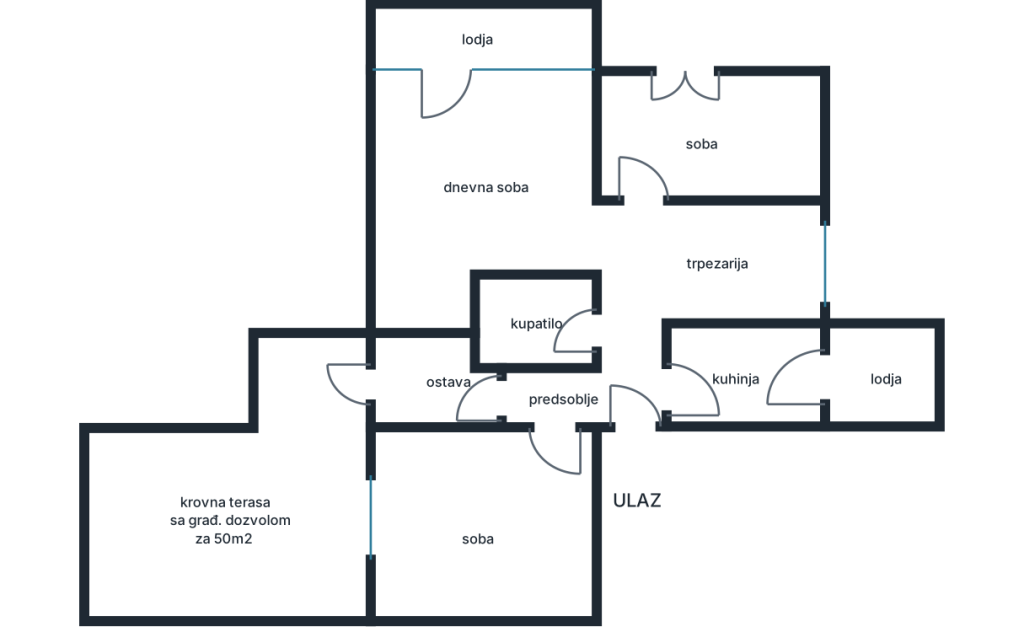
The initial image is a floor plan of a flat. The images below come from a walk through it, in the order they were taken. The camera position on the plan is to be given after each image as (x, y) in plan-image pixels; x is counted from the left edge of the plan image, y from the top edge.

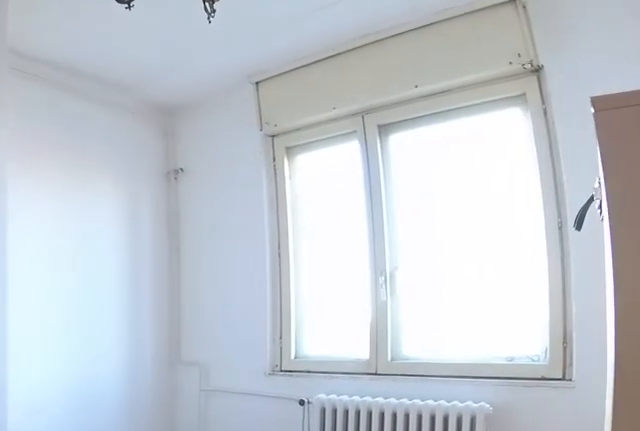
(566, 440)
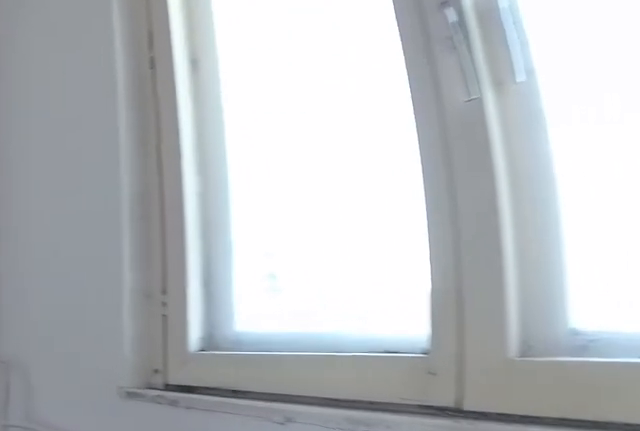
(427, 474)
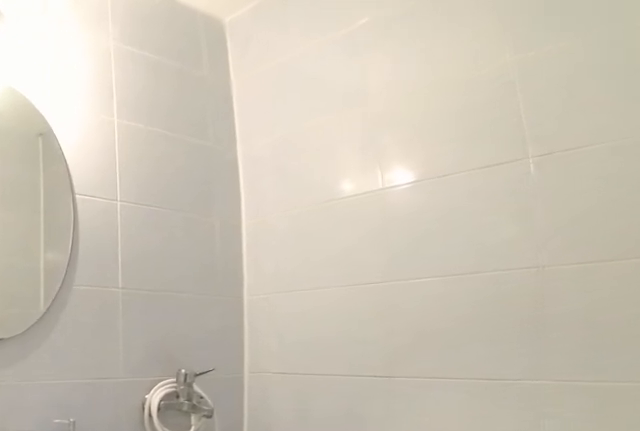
(572, 343)
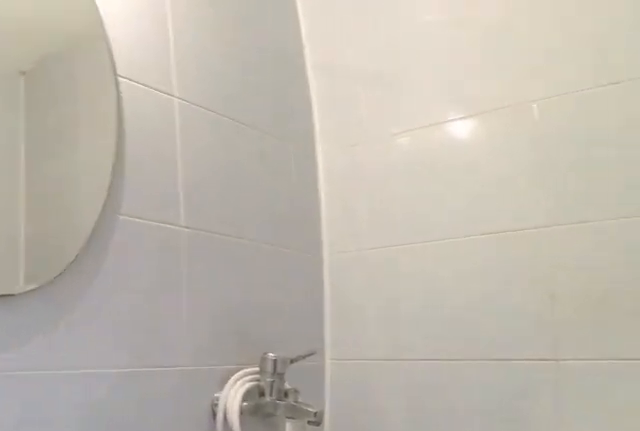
(526, 336)
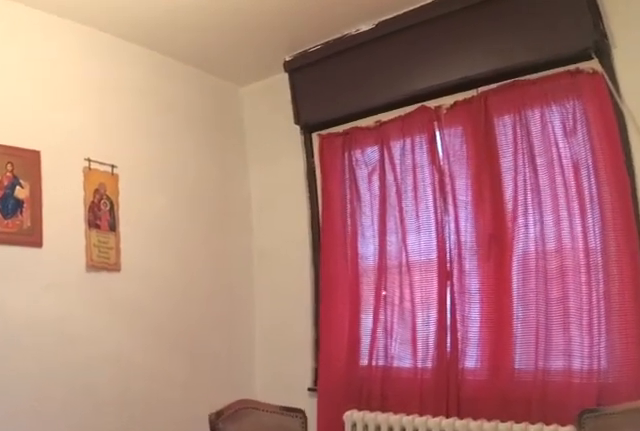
(622, 326)
